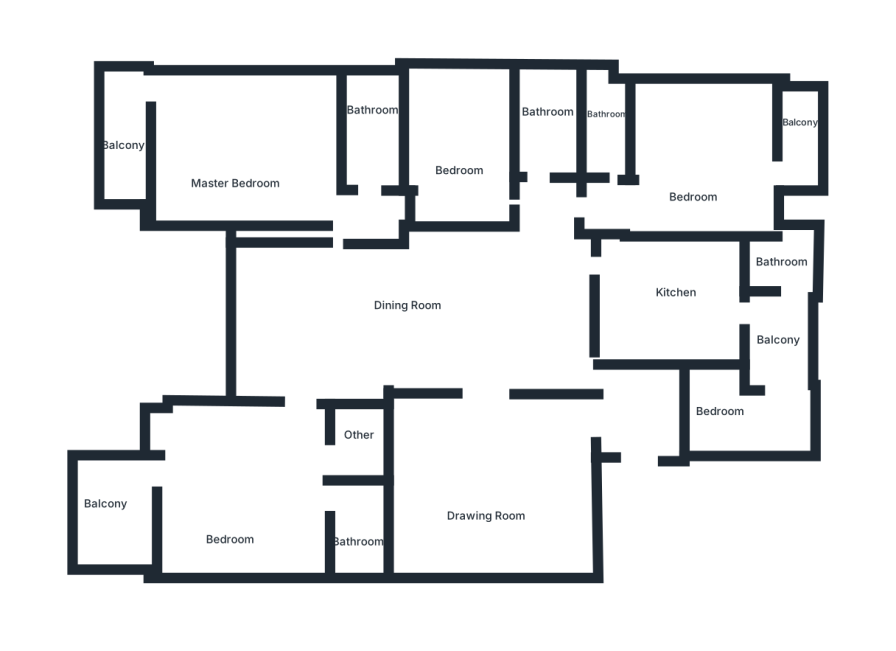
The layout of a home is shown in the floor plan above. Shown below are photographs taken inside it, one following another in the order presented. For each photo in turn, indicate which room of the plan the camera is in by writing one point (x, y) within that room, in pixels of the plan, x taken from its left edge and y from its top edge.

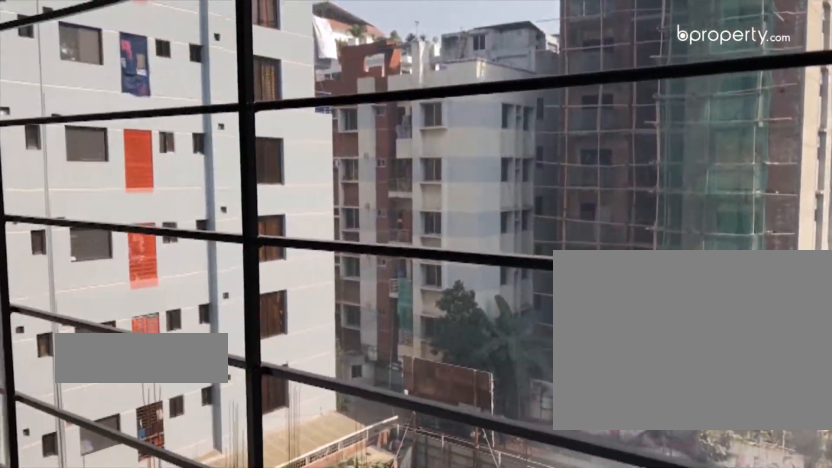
(799, 138)
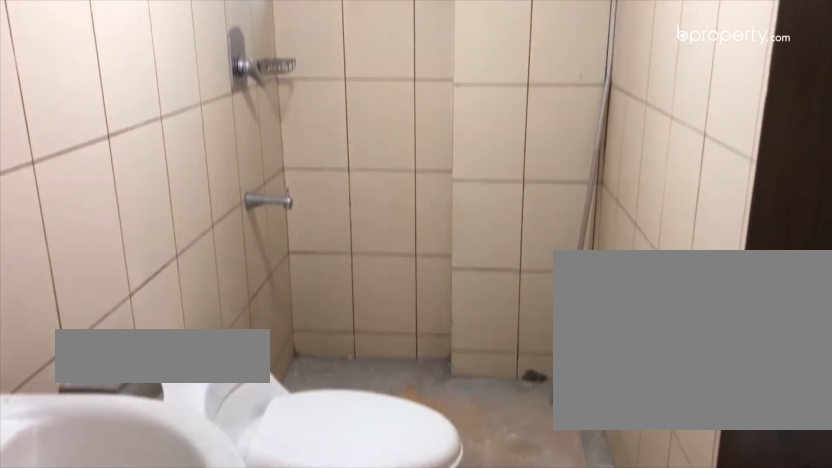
(609, 134)
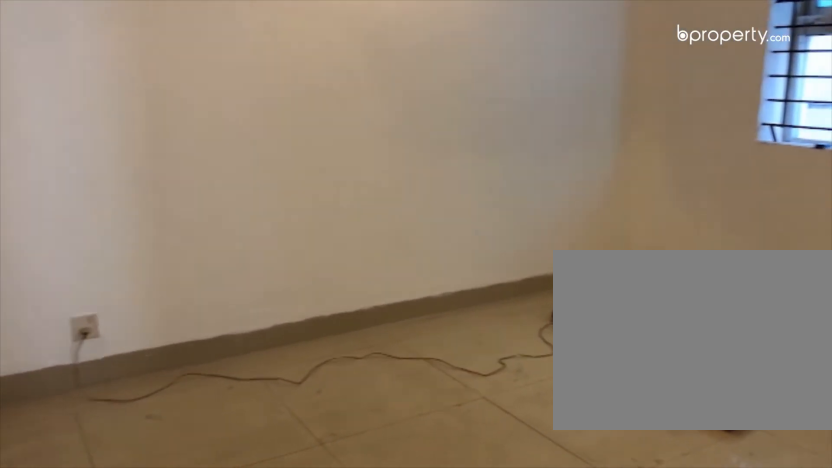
(459, 161)
